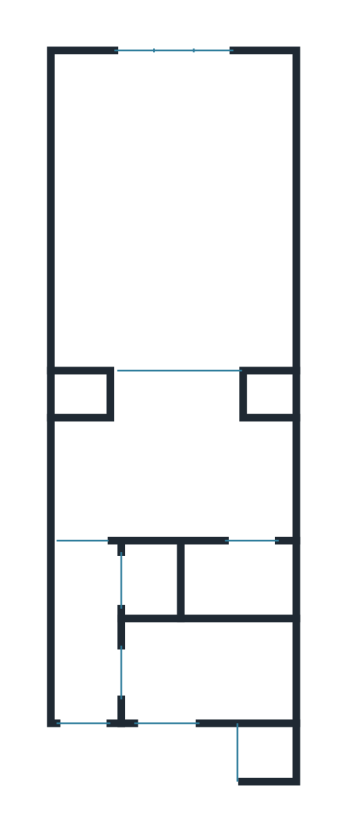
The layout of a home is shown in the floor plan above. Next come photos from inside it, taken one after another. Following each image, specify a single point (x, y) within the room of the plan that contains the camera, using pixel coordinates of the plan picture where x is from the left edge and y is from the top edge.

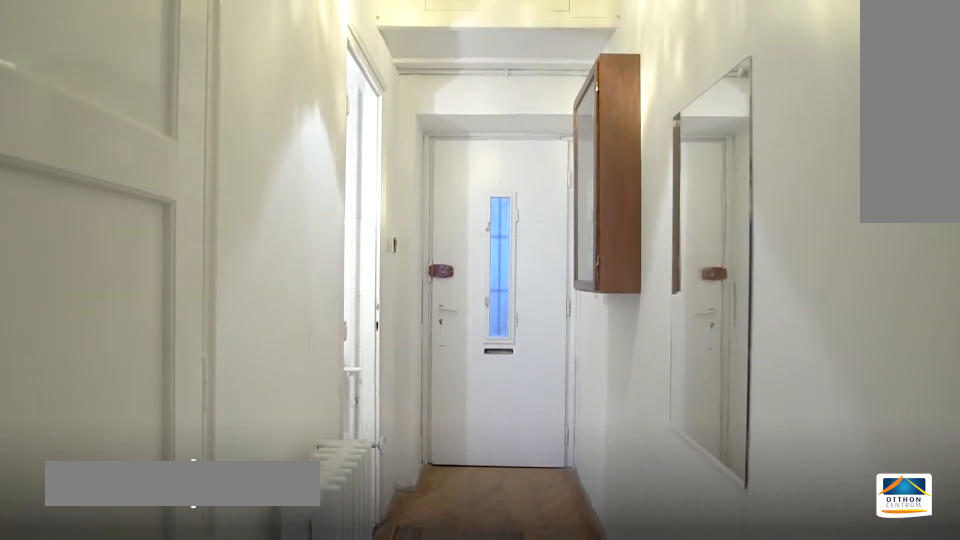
(85, 640)
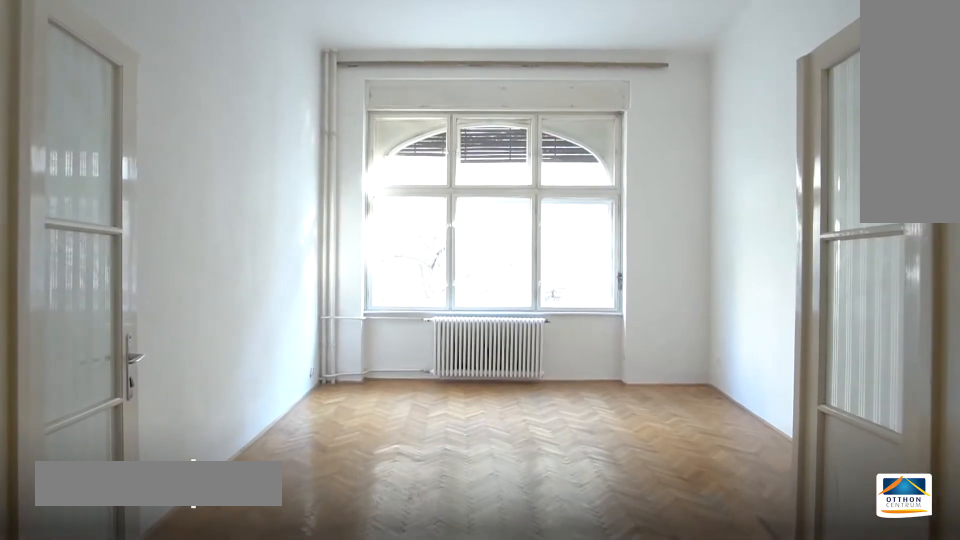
(179, 215)
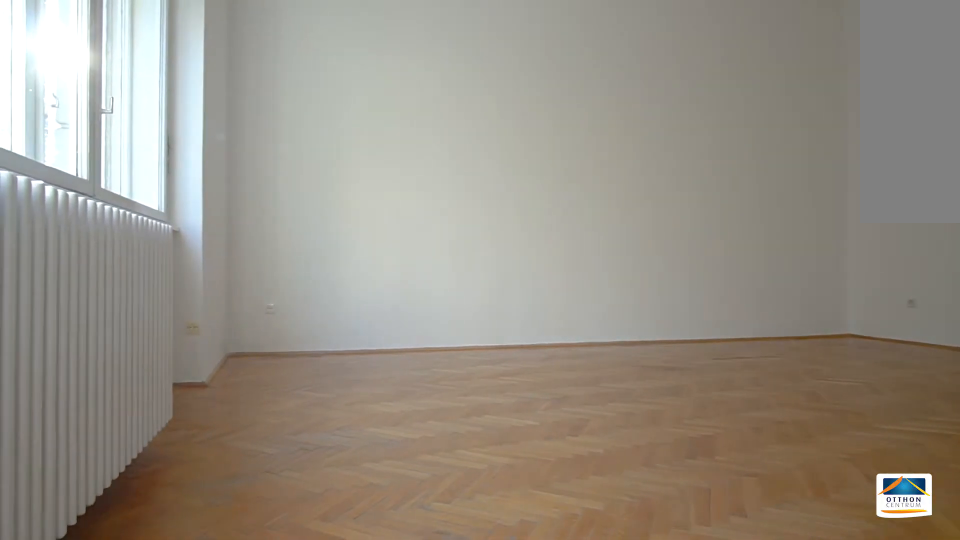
(179, 215)
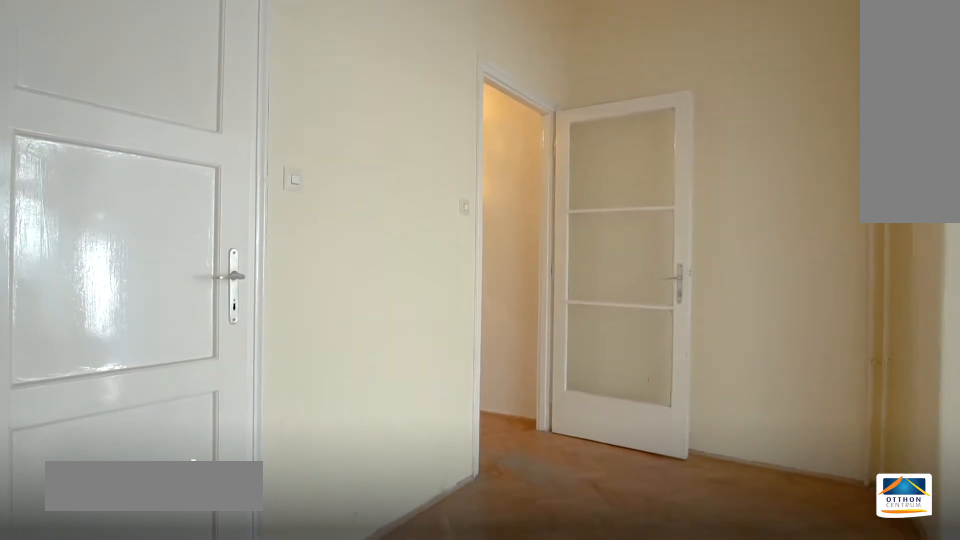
(179, 469)
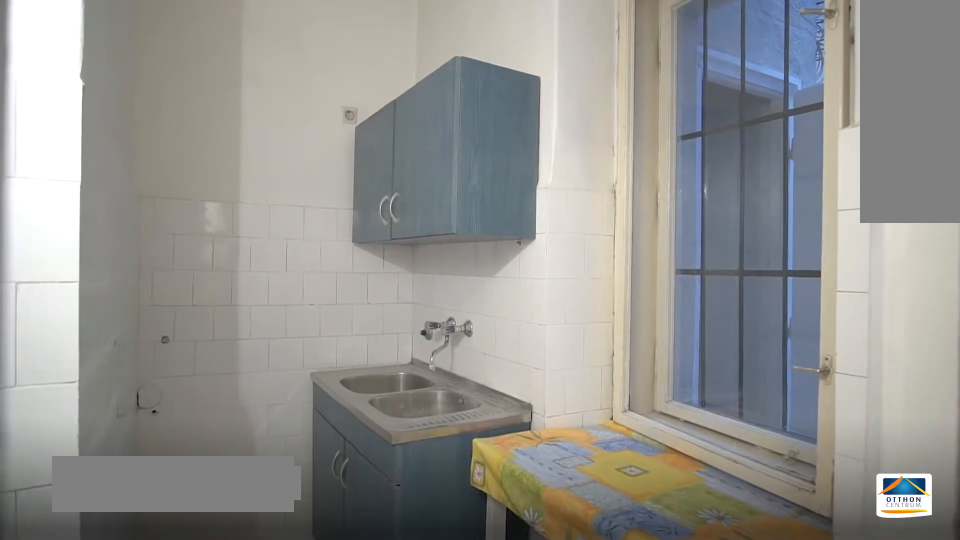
(204, 671)
